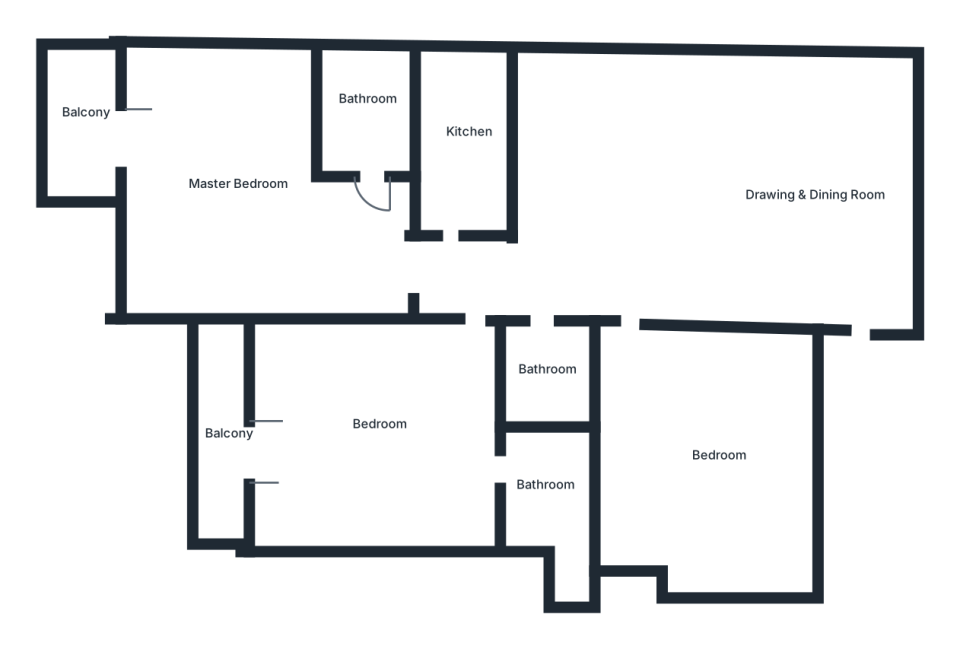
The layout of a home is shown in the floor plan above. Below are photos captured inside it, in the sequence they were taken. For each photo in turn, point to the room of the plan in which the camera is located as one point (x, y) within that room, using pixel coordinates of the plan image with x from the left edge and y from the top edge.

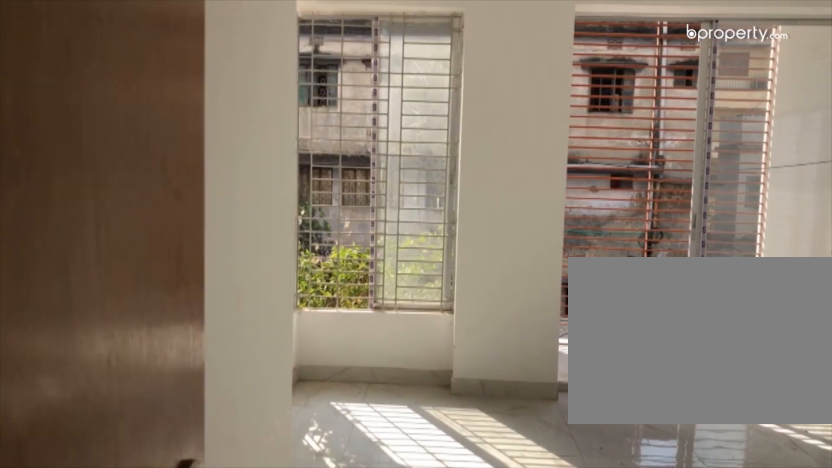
(250, 205)
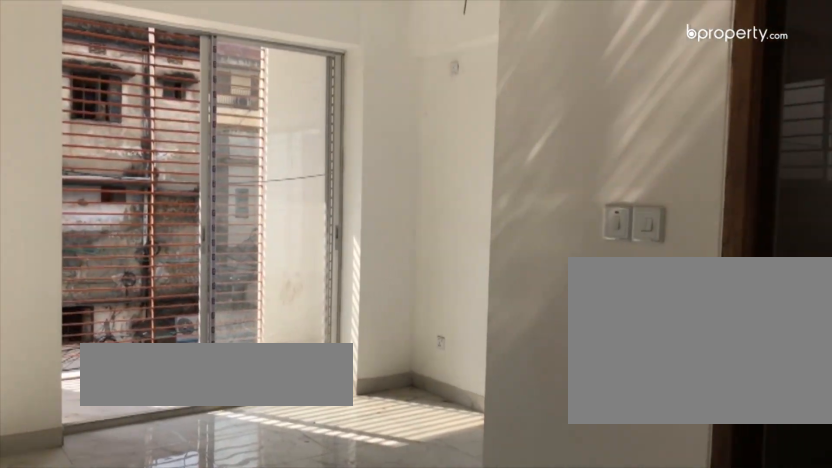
(250, 205)
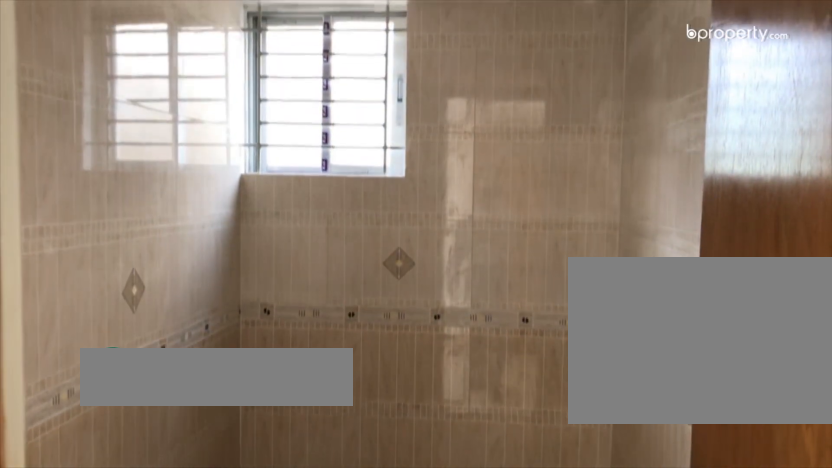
(365, 129)
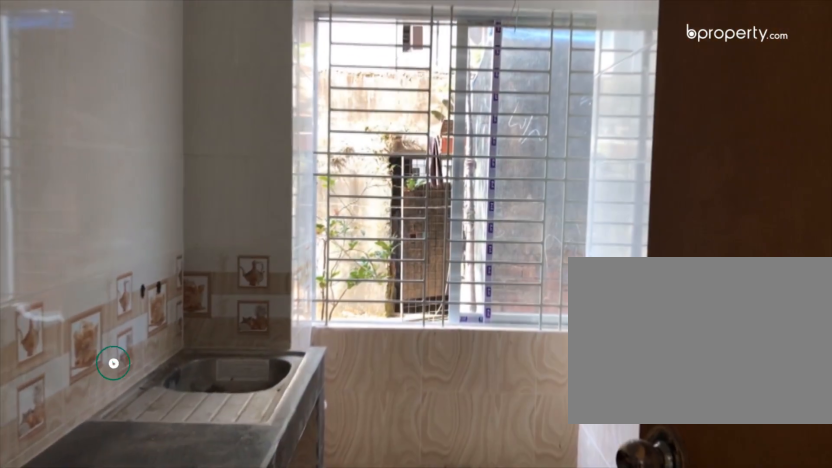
(459, 161)
